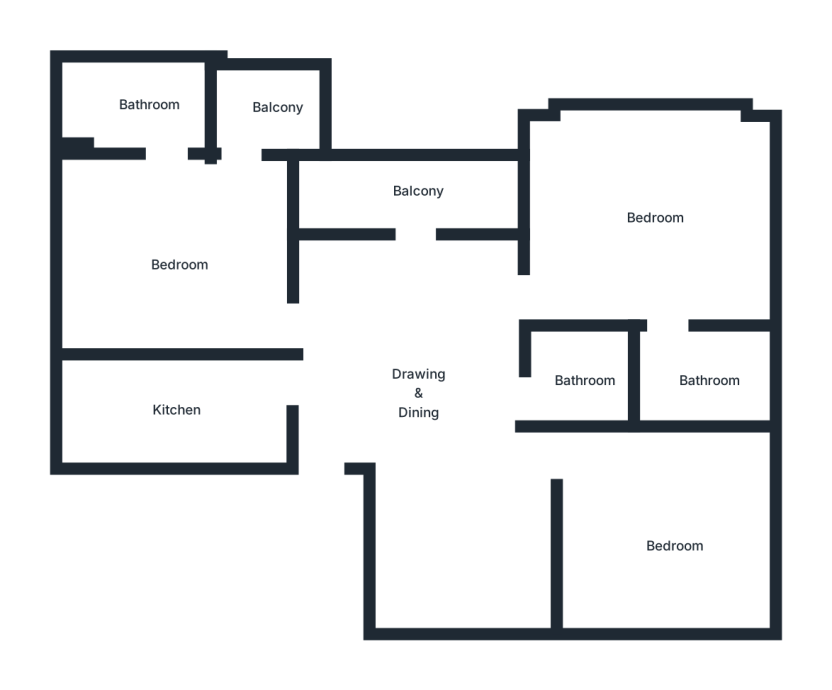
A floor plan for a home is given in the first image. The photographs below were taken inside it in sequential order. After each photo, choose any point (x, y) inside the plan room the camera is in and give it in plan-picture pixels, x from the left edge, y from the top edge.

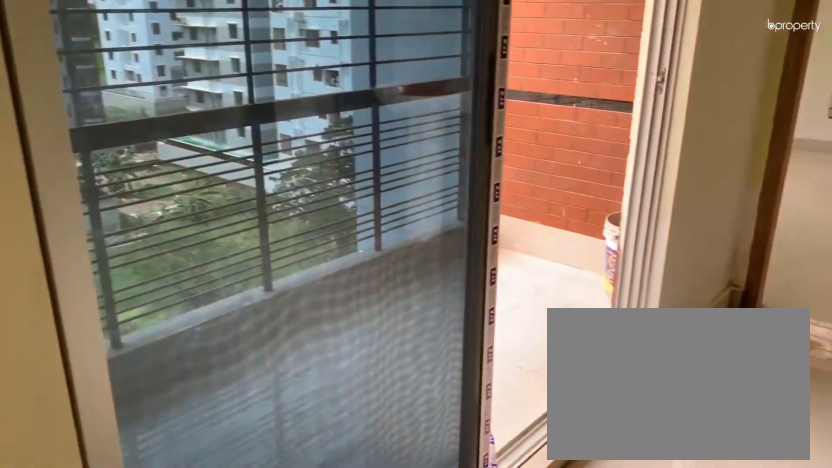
(420, 406)
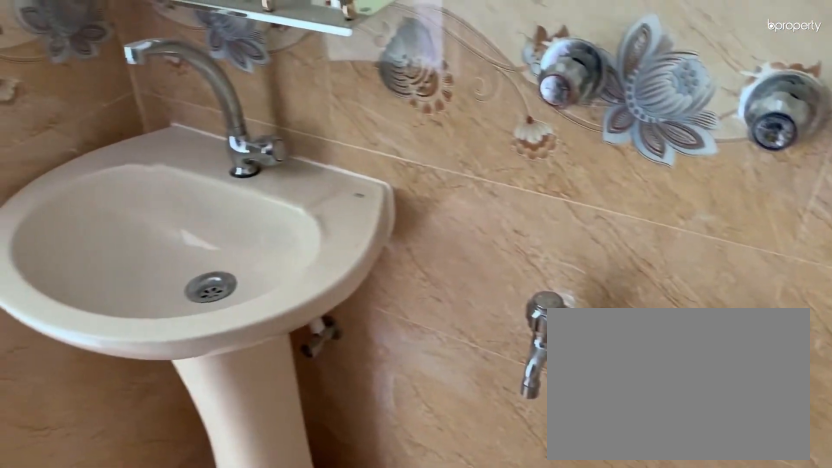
(586, 379)
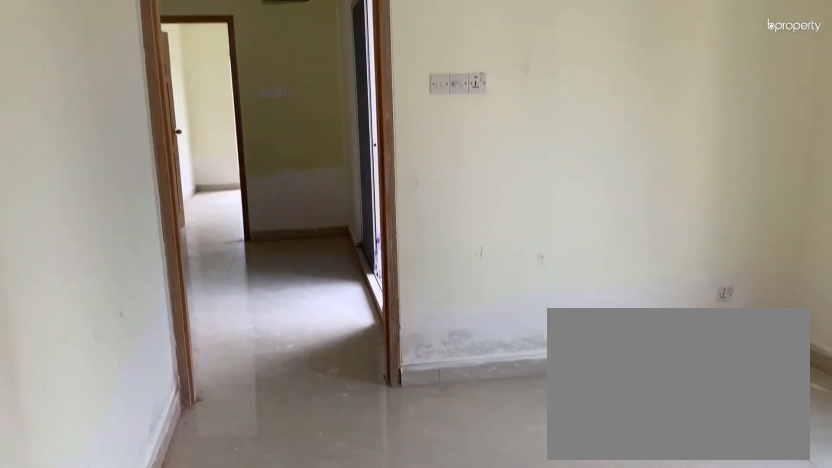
(649, 223)
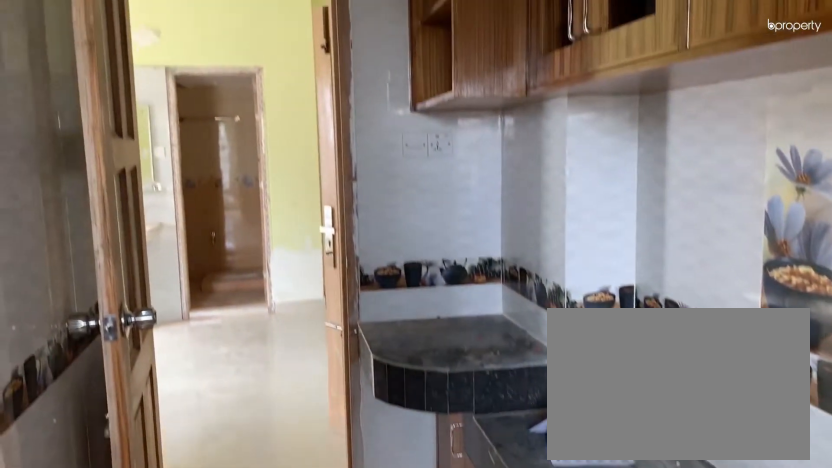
(176, 409)
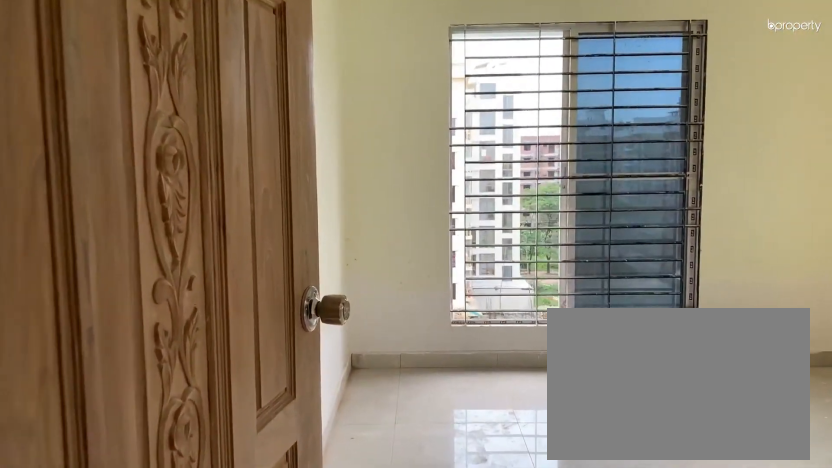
(180, 267)
